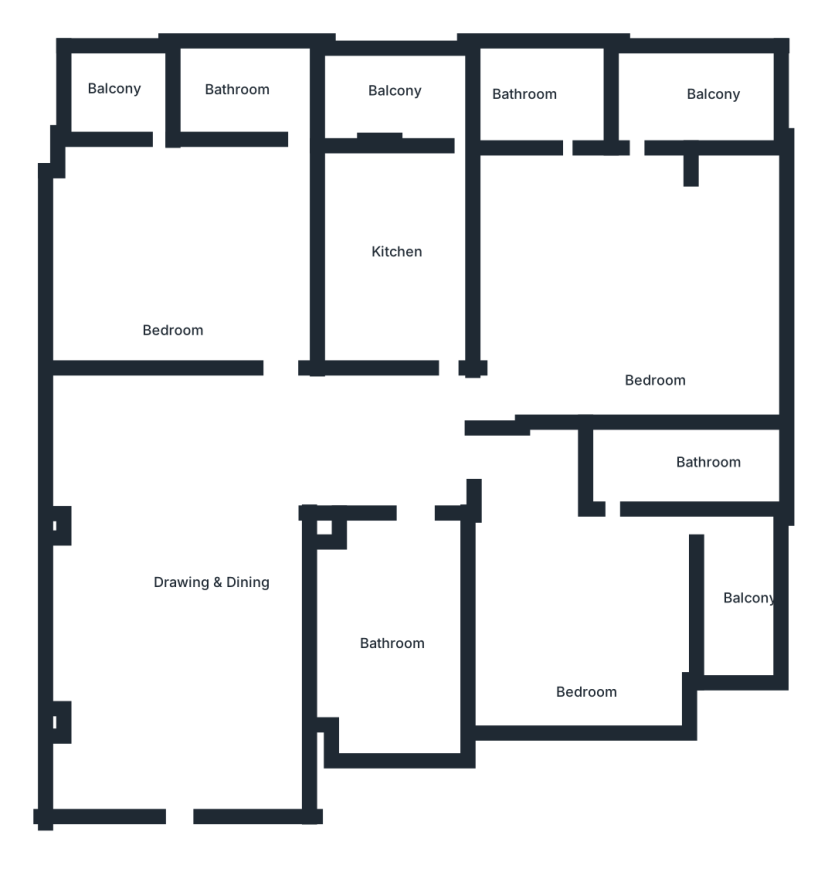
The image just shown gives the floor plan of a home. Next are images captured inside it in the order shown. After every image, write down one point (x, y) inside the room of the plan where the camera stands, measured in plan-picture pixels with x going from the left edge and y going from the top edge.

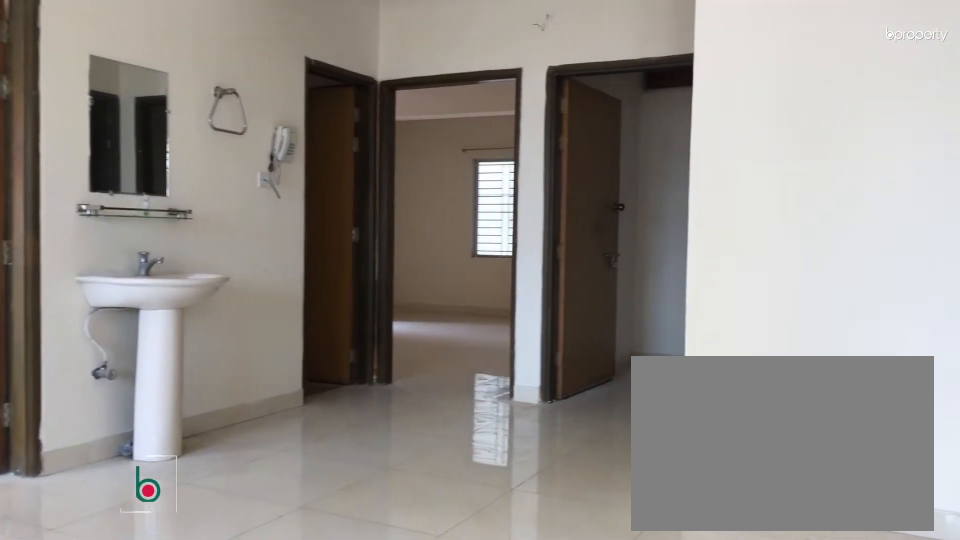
(215, 541)
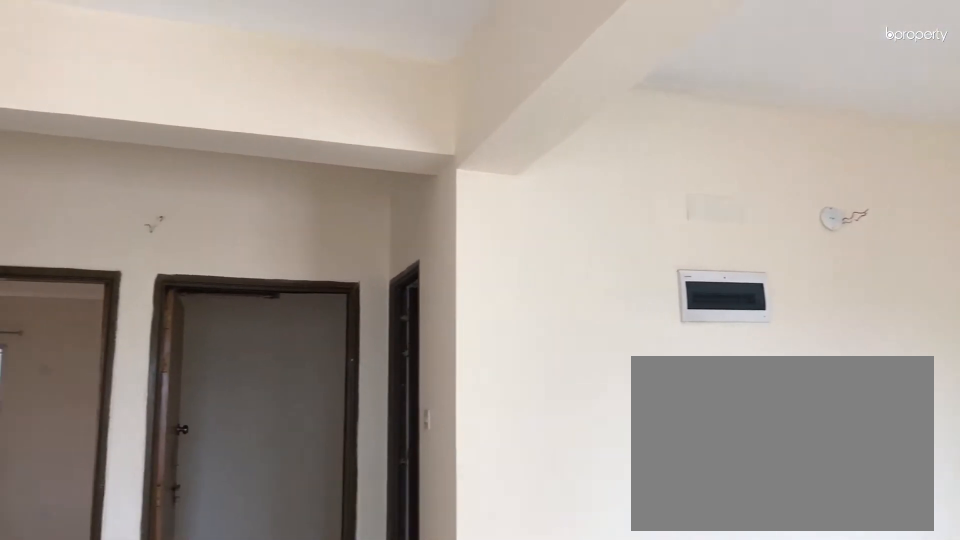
(216, 540)
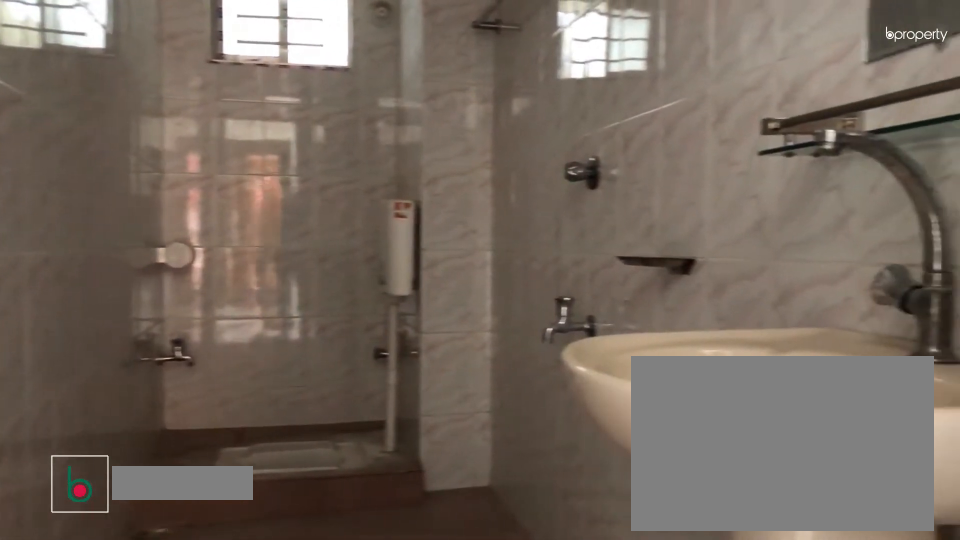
(386, 625)
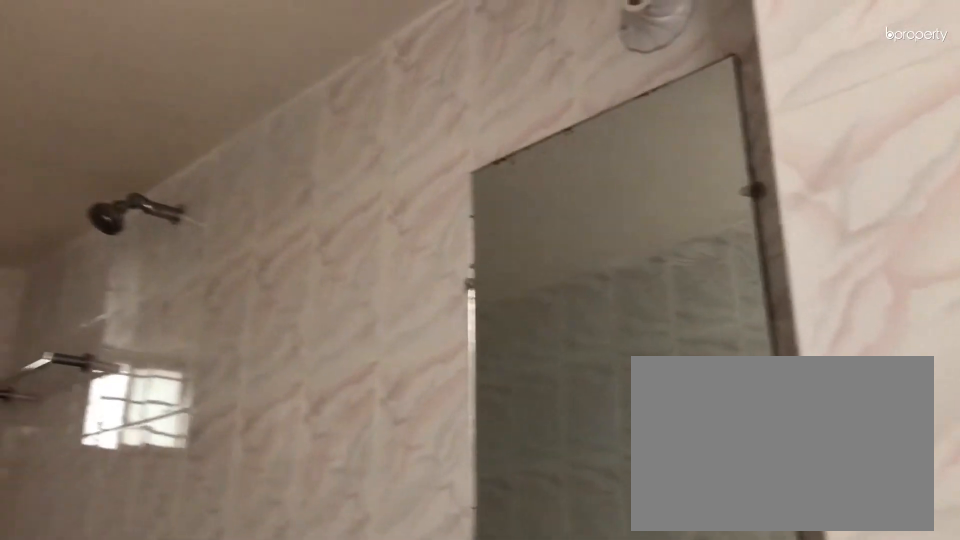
(386, 625)
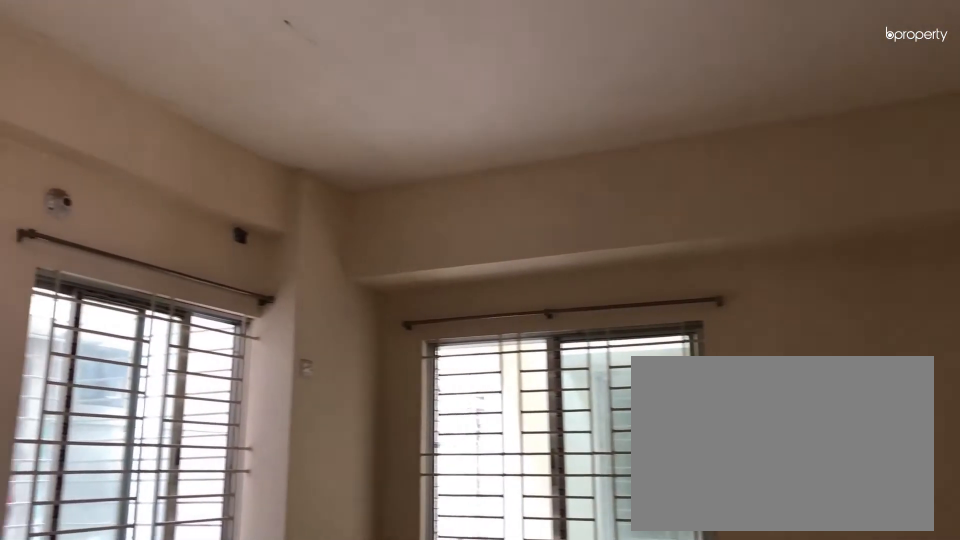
(587, 626)
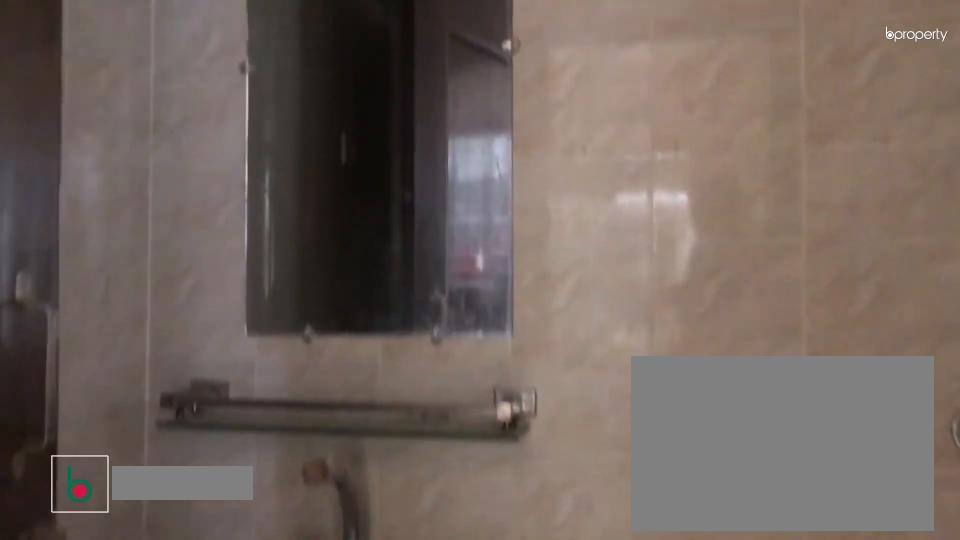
(677, 461)
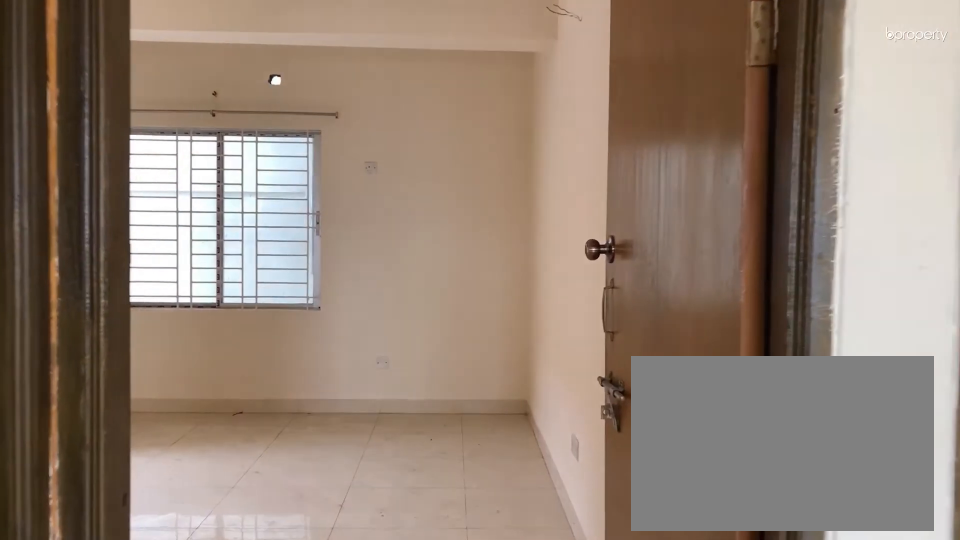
(462, 410)
